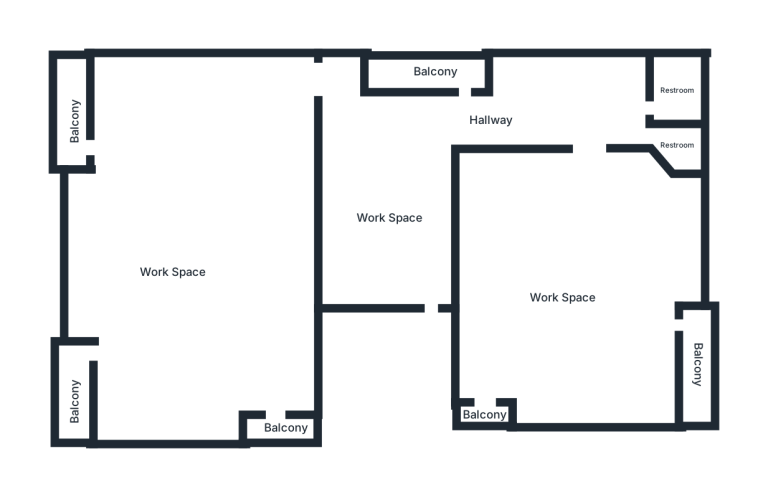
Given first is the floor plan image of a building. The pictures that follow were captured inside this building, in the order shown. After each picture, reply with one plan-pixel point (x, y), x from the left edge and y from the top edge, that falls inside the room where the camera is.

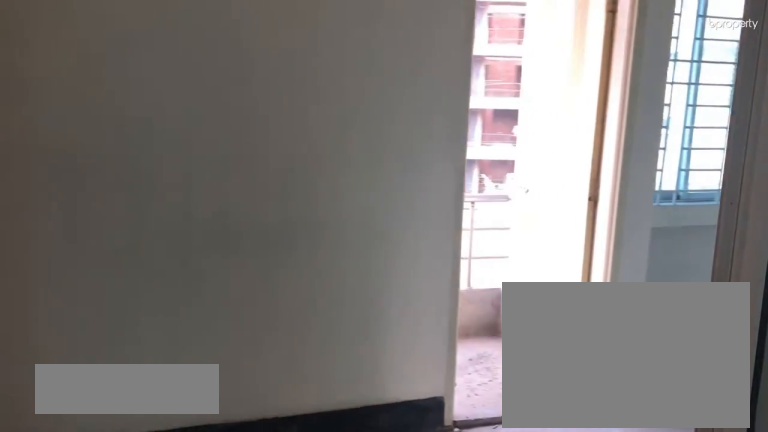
(388, 218)
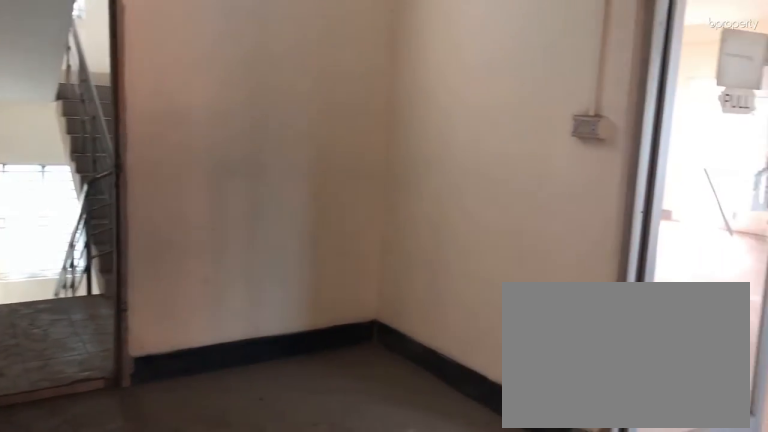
(389, 217)
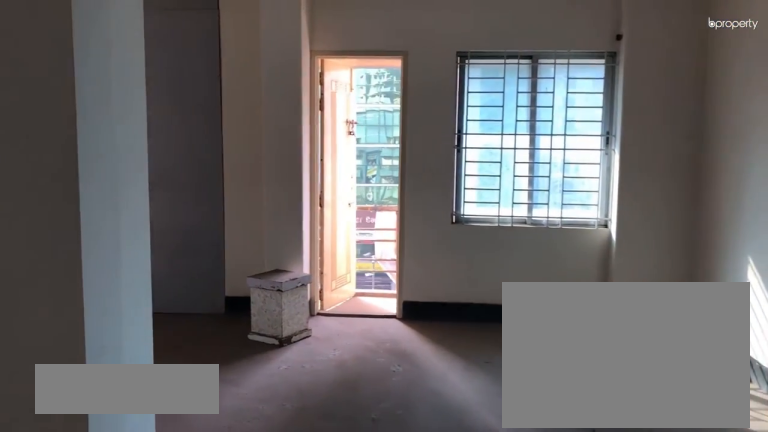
(172, 275)
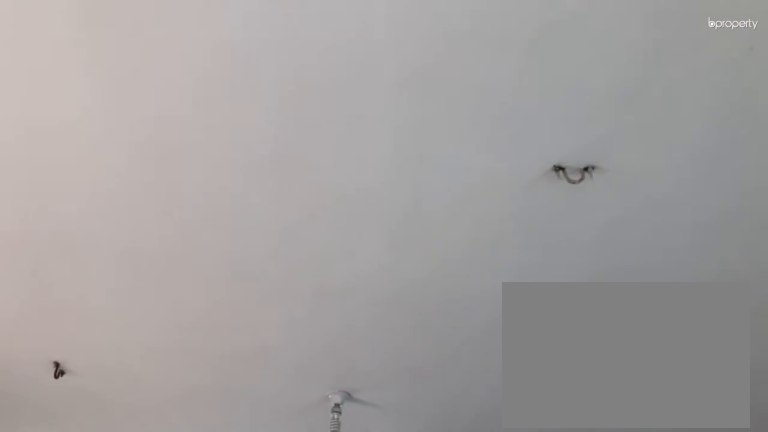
(173, 274)
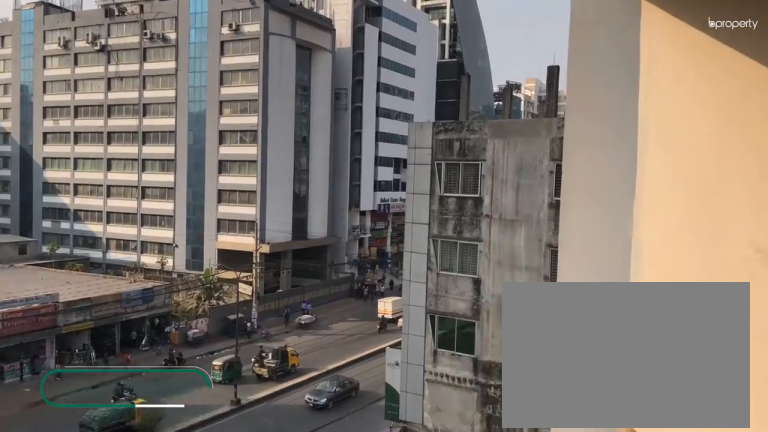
(71, 118)
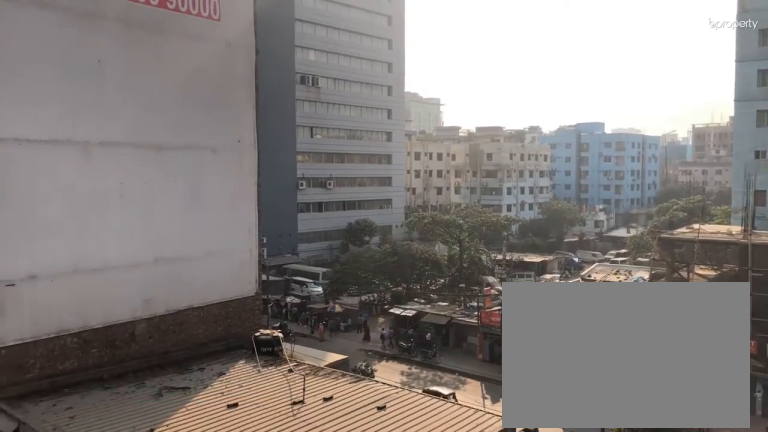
(78, 386)
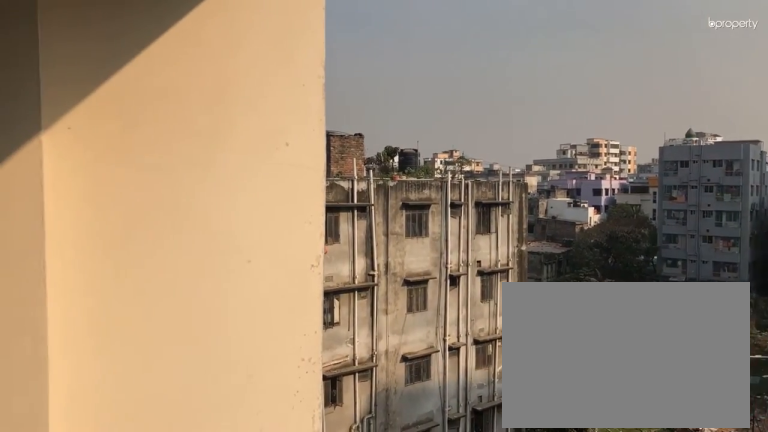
(284, 426)
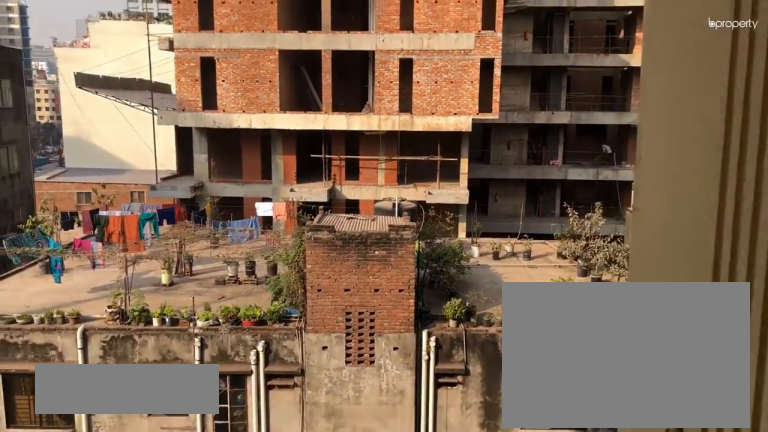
(441, 73)
